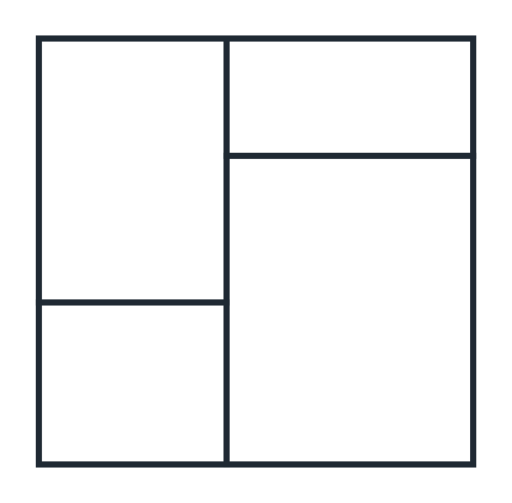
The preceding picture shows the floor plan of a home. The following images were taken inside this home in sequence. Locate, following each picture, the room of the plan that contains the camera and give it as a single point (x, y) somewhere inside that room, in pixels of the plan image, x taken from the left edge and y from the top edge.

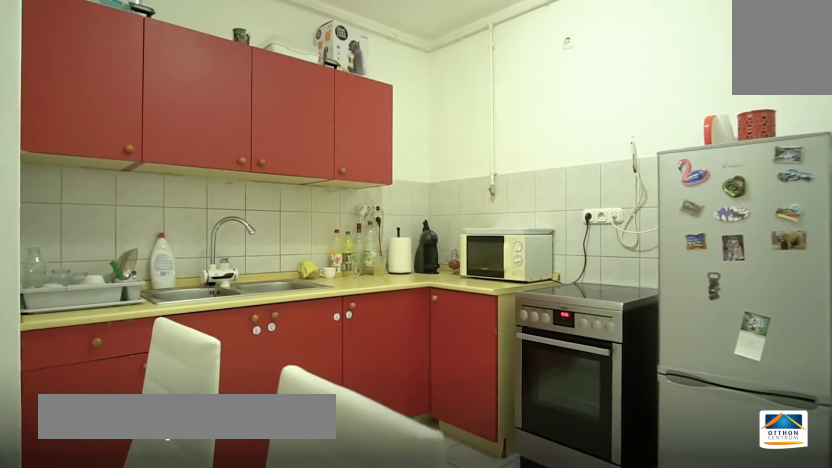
(345, 300)
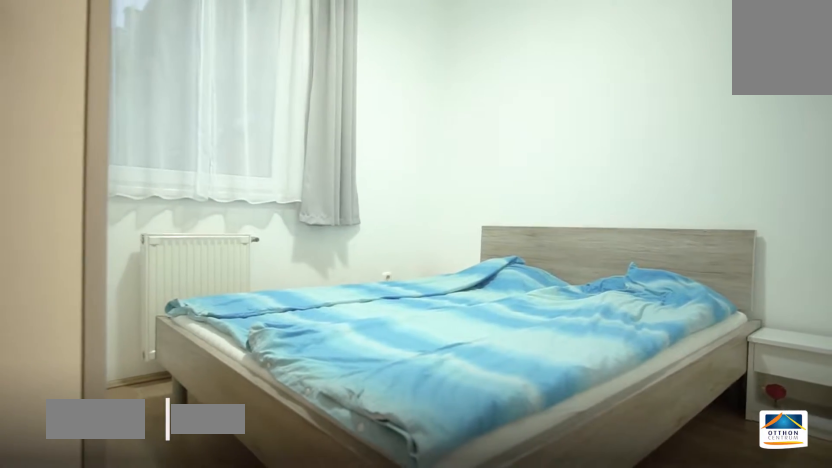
(351, 99)
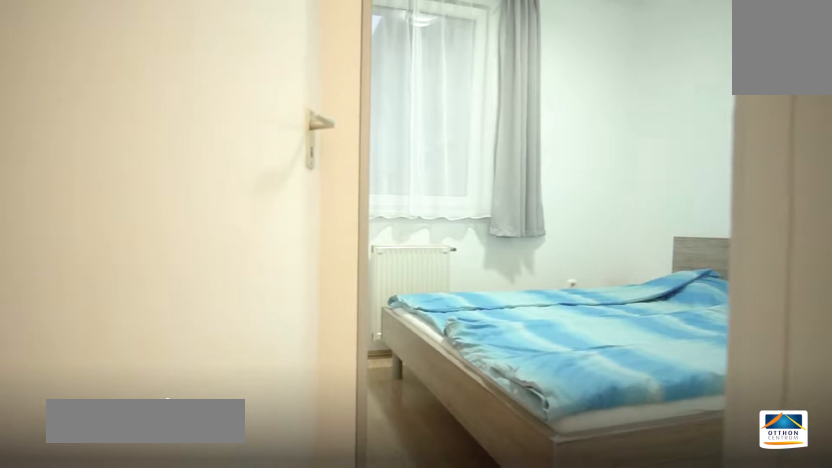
(350, 98)
